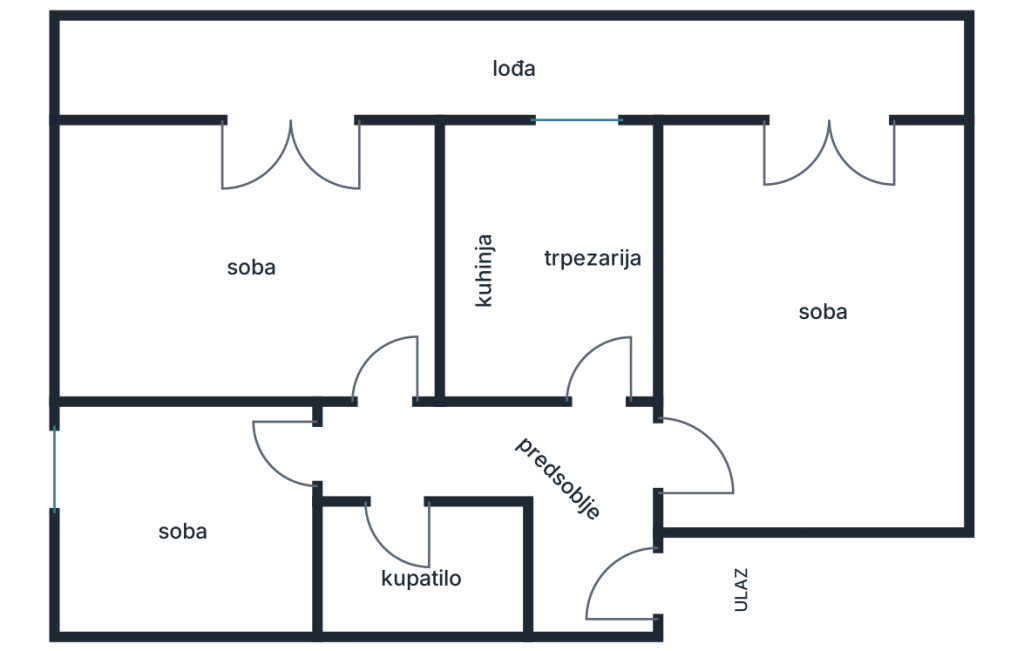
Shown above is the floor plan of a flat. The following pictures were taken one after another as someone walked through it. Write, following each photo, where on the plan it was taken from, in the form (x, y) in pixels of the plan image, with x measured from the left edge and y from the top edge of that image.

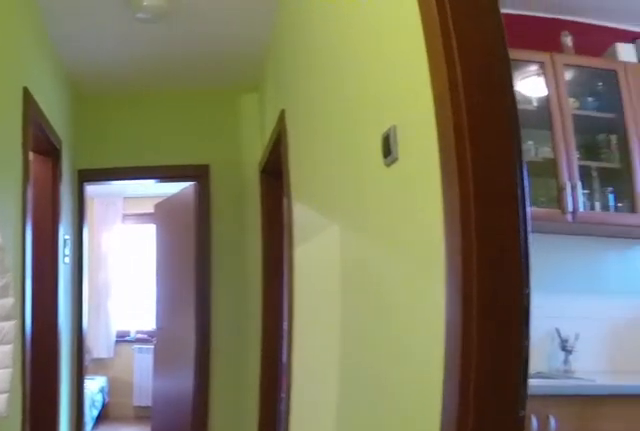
(647, 451)
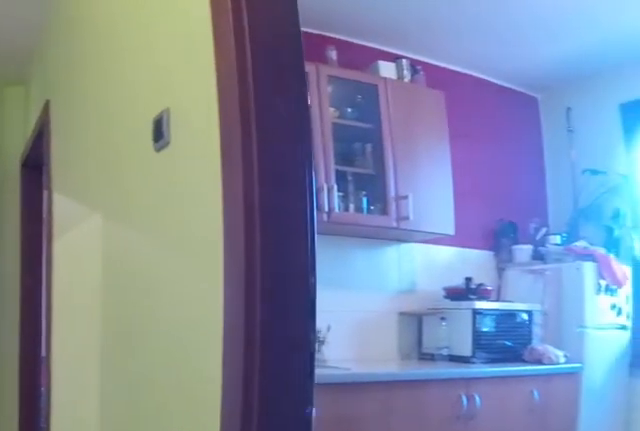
(653, 454)
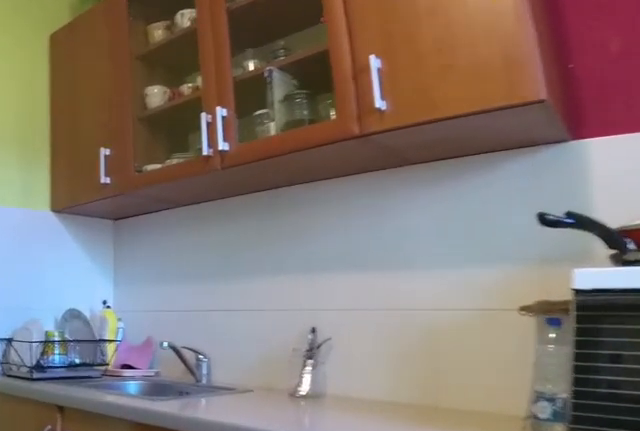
(601, 232)
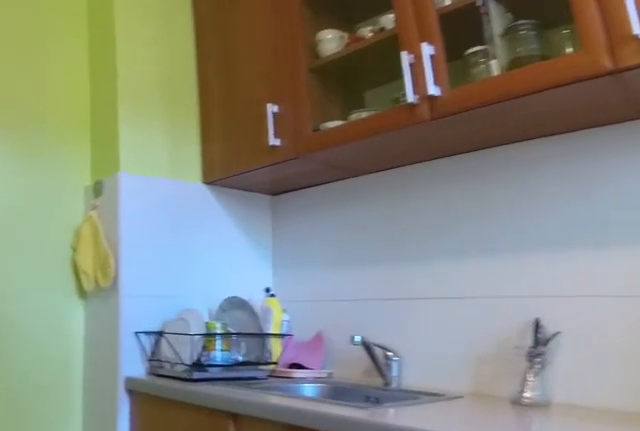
(601, 261)
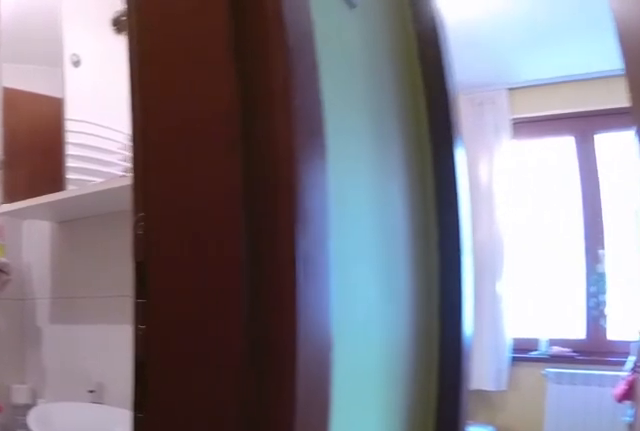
(414, 461)
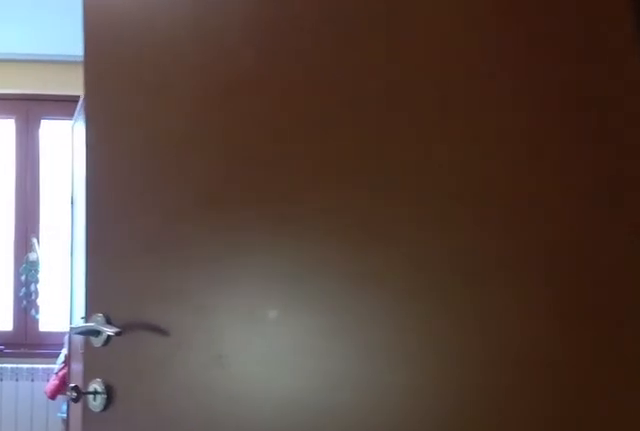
(338, 451)
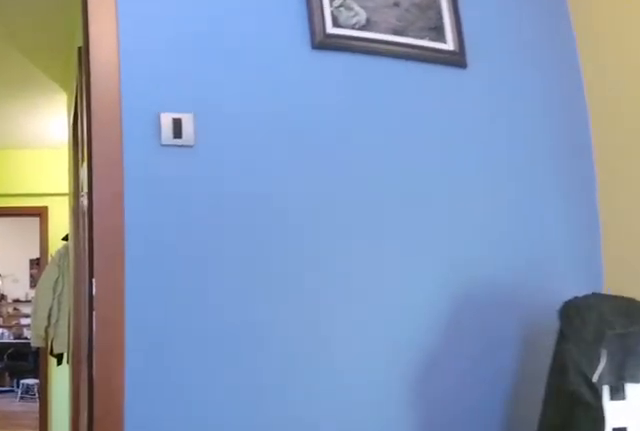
(200, 451)
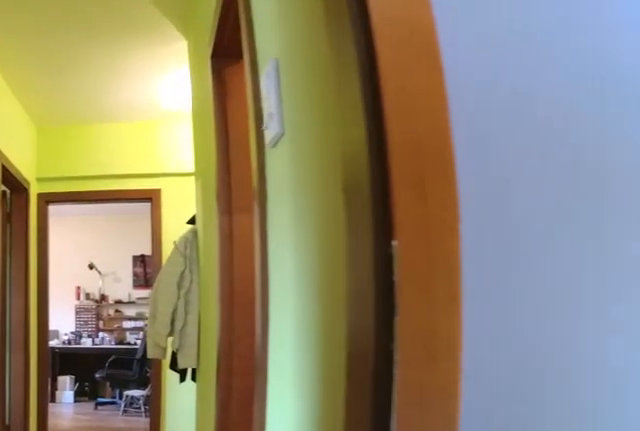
(261, 451)
